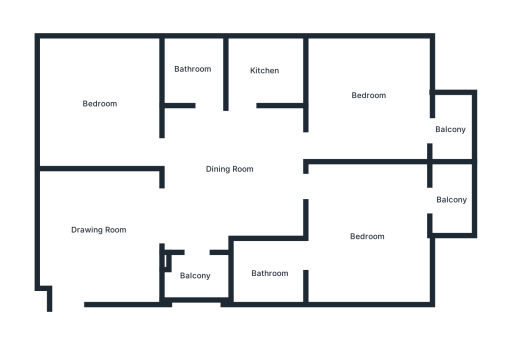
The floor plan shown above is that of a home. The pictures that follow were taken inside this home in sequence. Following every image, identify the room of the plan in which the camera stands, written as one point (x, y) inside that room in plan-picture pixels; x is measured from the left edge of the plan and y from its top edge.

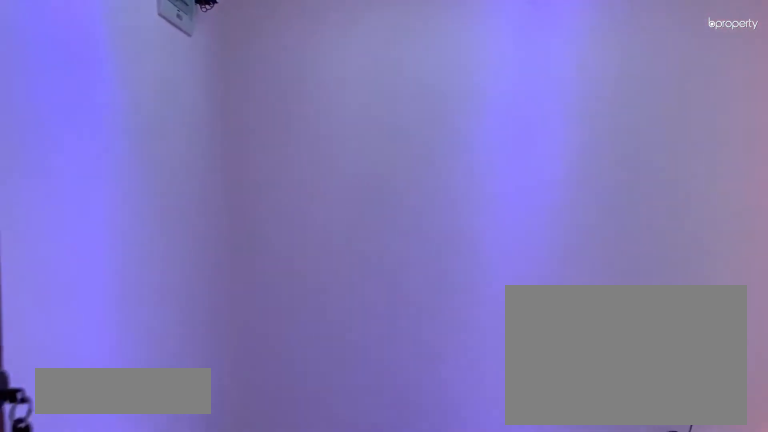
(97, 231)
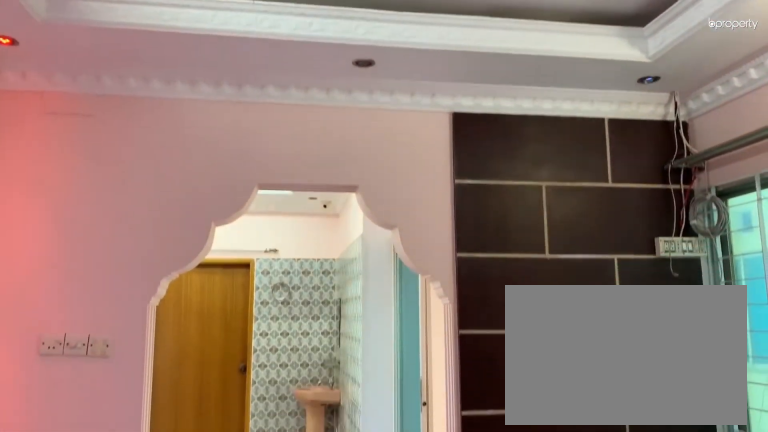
(97, 230)
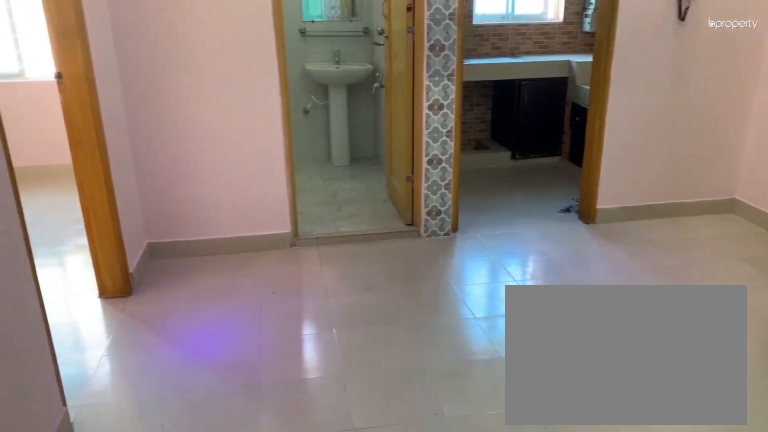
(228, 168)
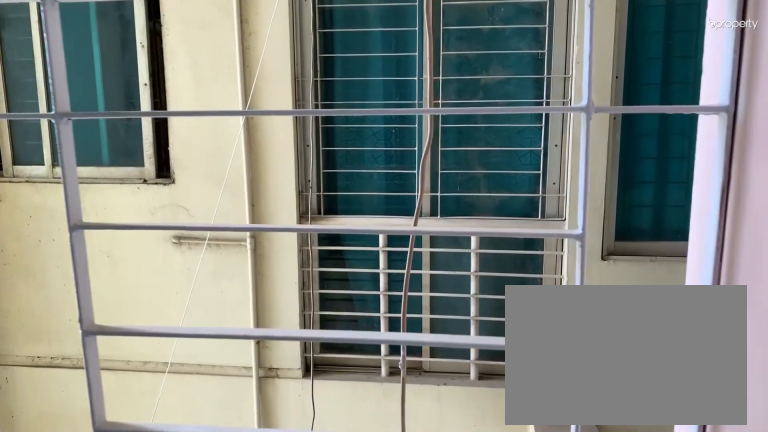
(196, 280)
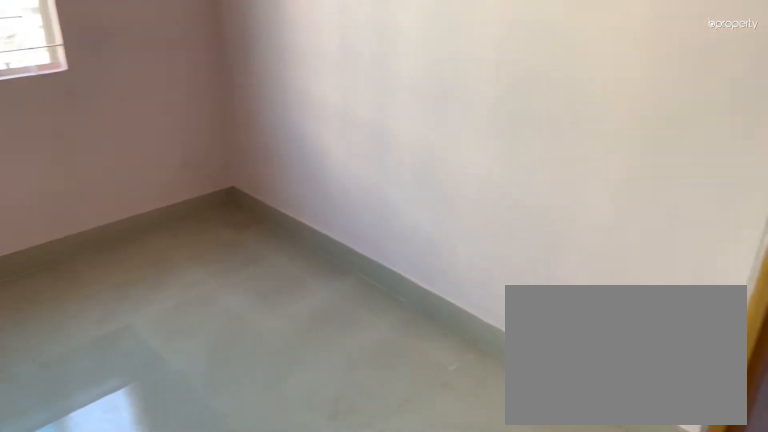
(102, 102)
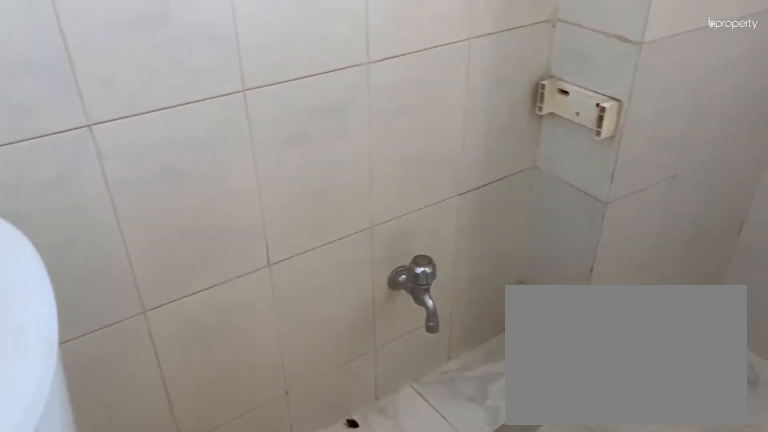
(191, 70)
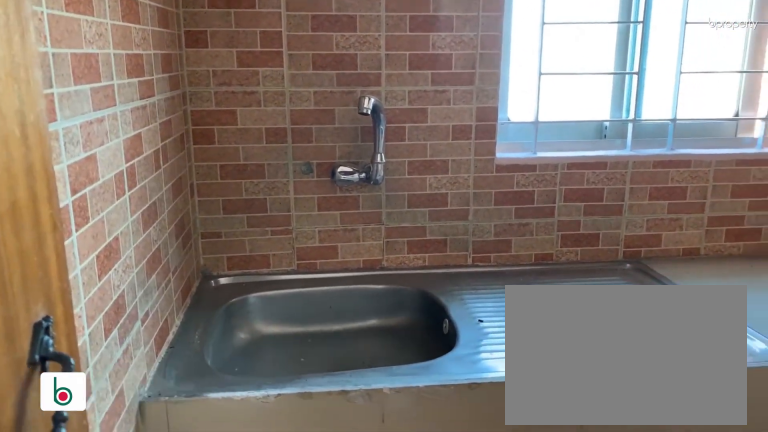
(262, 70)
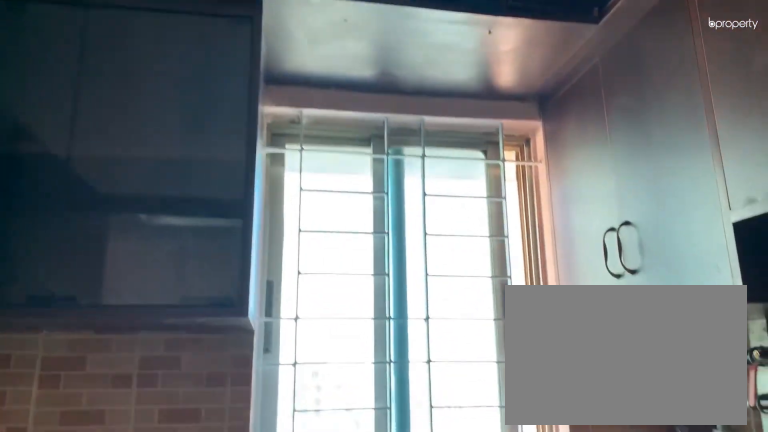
(262, 70)
